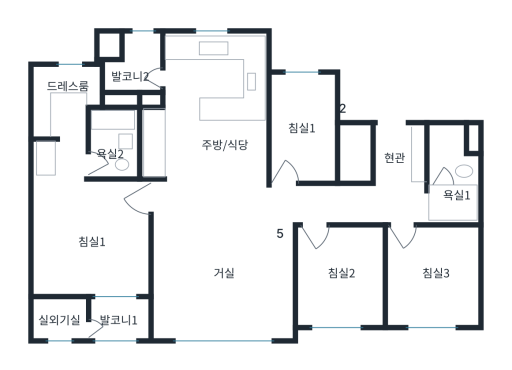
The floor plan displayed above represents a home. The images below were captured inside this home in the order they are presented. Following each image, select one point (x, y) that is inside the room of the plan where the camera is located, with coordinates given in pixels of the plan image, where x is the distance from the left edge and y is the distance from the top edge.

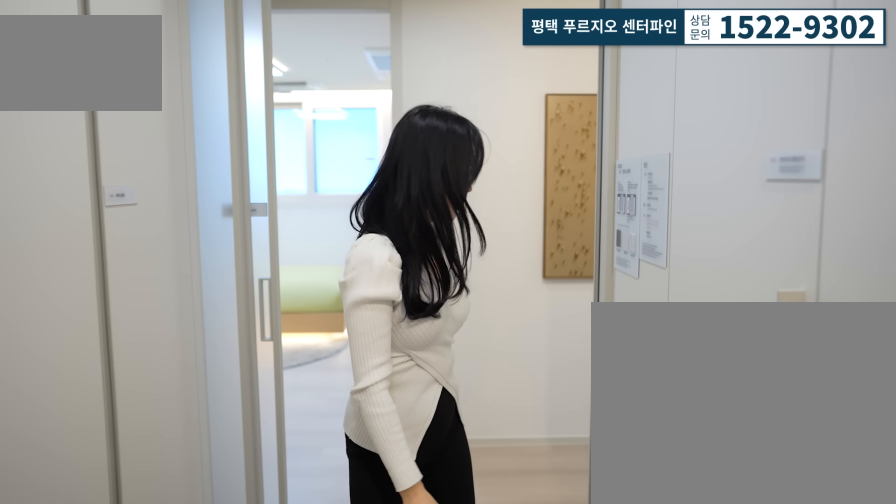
(387, 152)
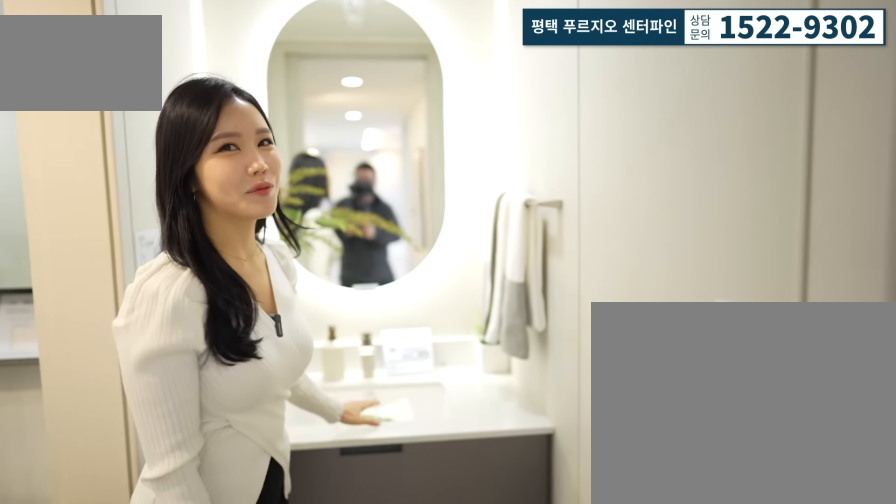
(445, 190)
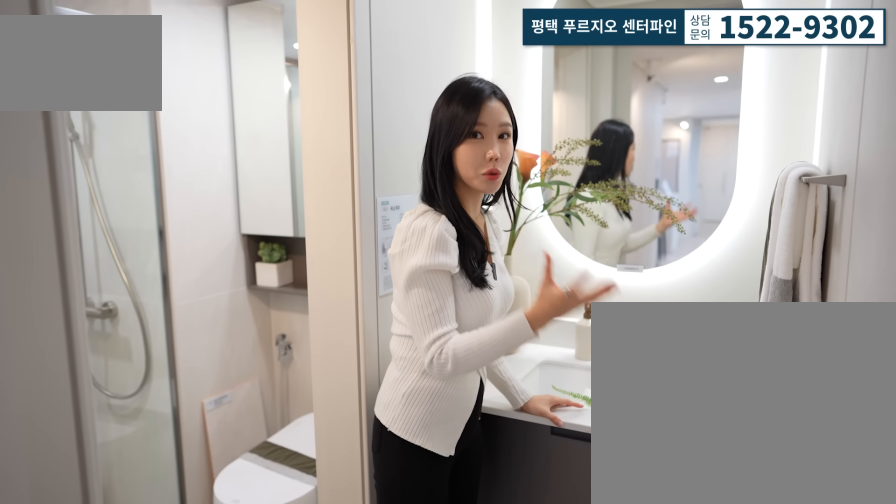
(445, 190)
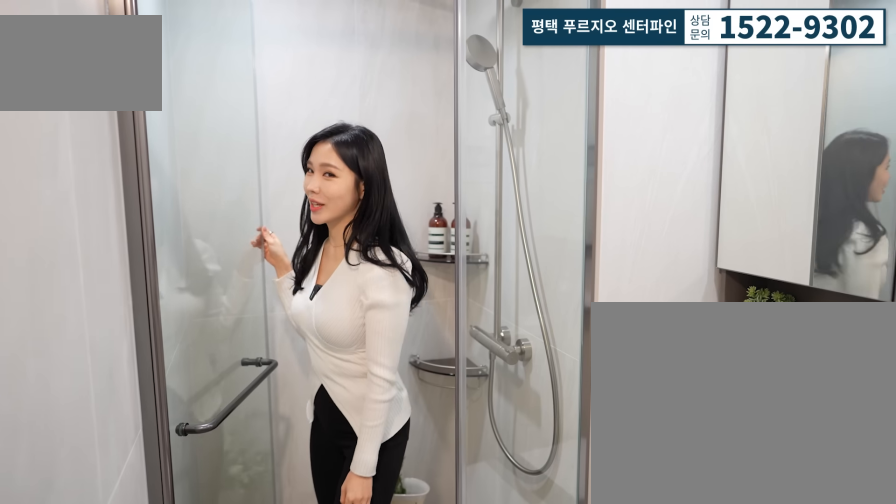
(463, 203)
